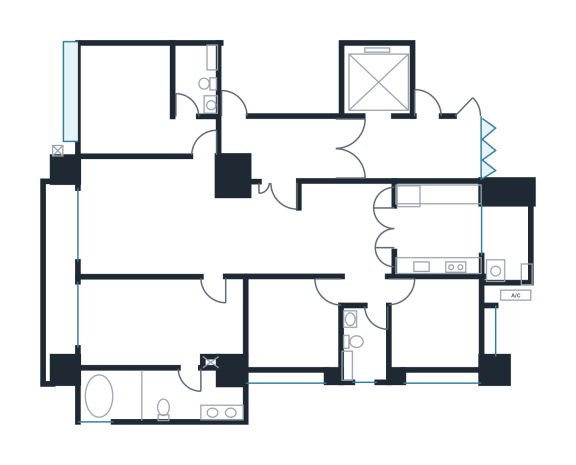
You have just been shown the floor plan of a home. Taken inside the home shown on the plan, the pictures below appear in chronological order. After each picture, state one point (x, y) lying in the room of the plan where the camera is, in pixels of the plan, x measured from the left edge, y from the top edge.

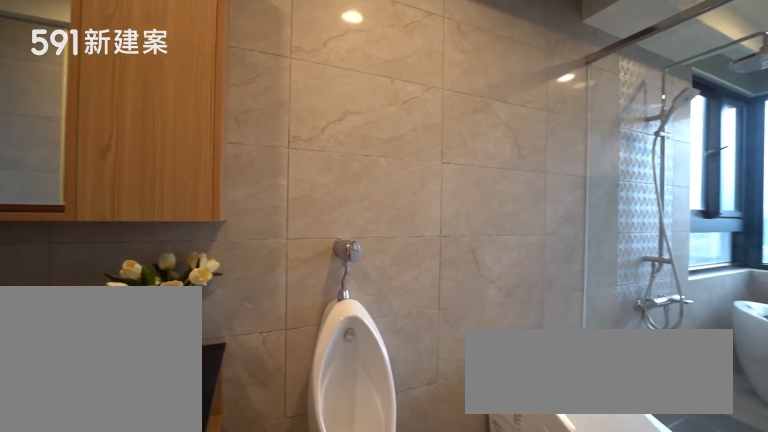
(155, 398)
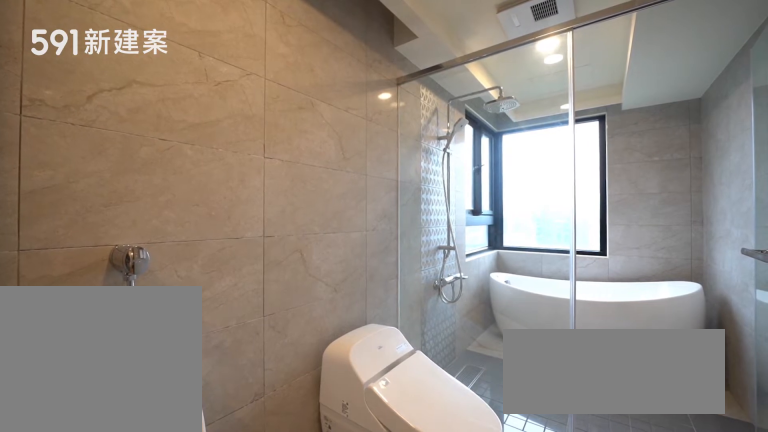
(155, 398)
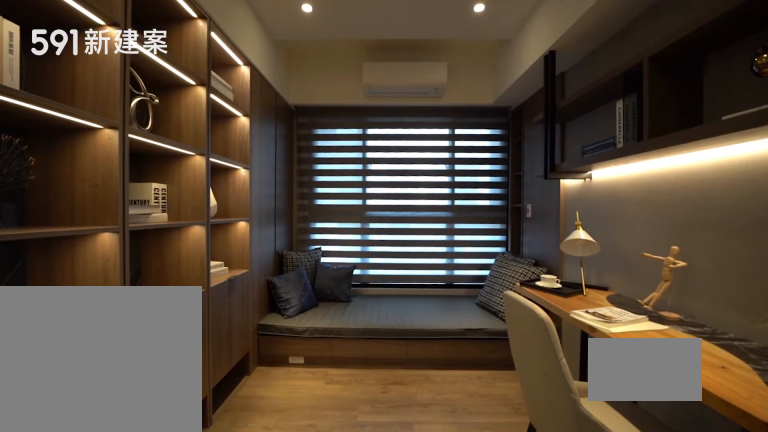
(293, 322)
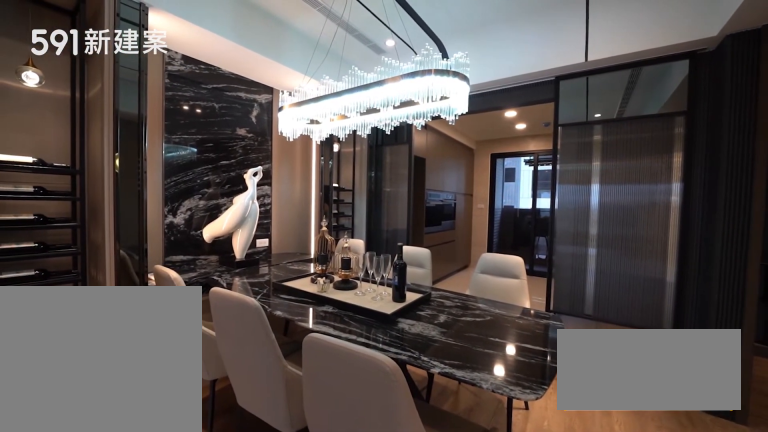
(343, 227)
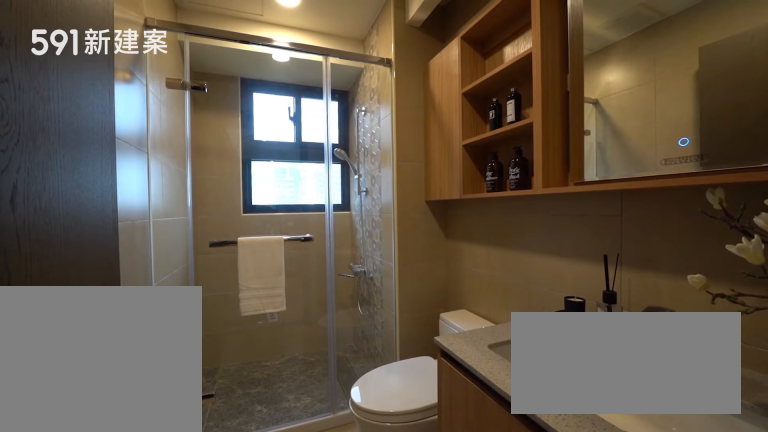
(366, 345)
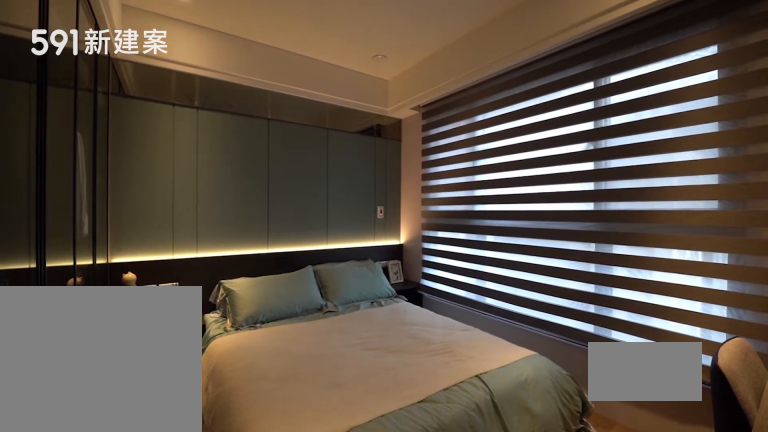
(435, 323)
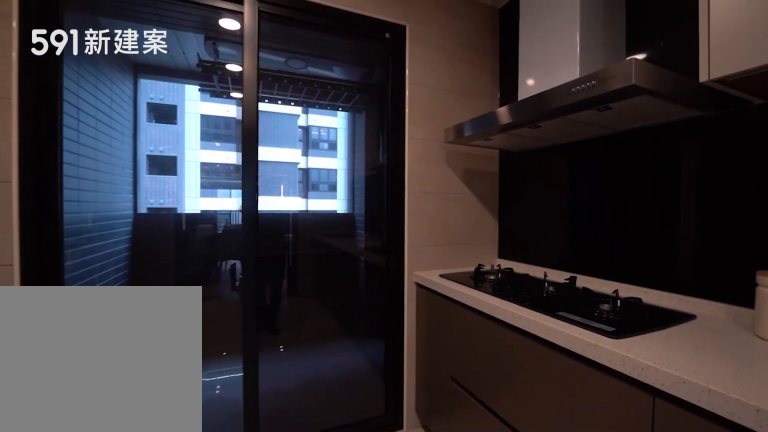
(438, 229)
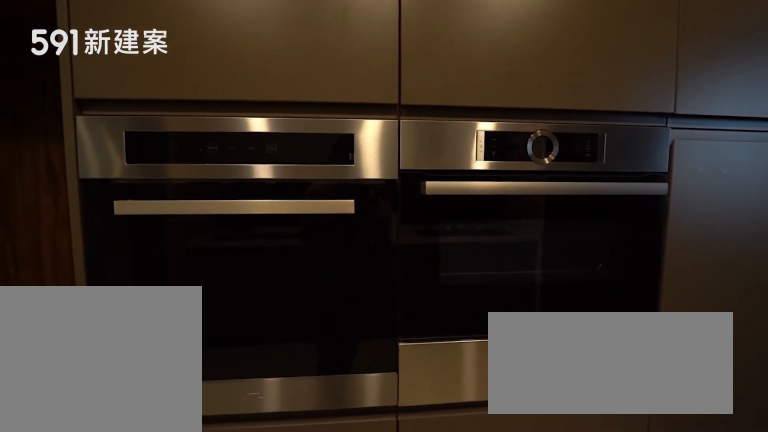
(438, 229)
